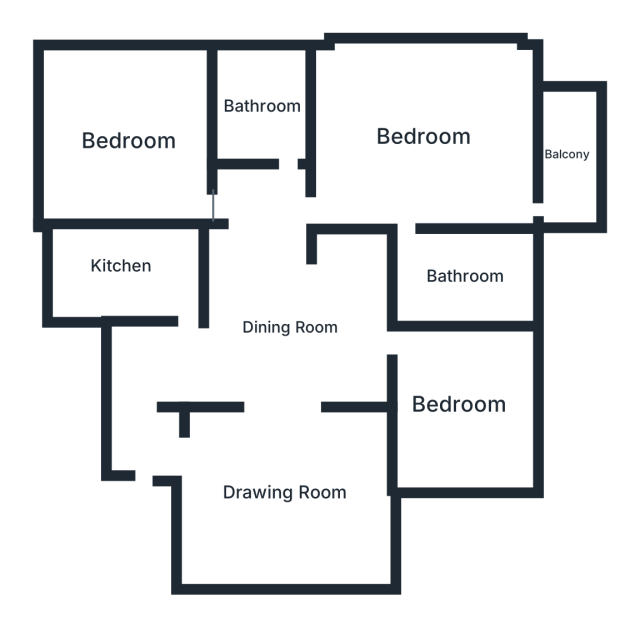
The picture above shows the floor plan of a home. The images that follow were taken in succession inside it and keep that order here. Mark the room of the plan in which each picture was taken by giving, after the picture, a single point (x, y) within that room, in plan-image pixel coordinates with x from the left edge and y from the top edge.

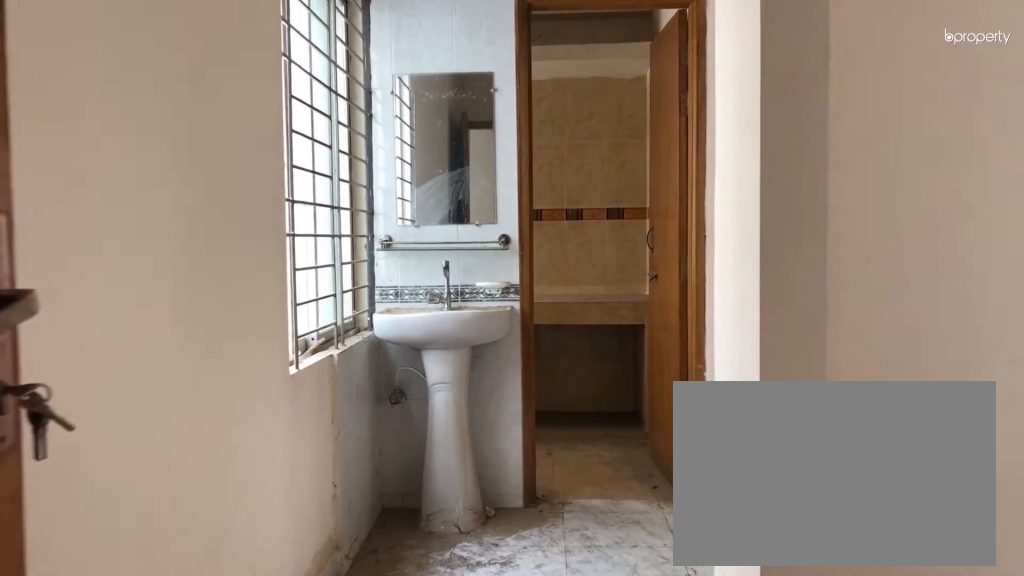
(147, 385)
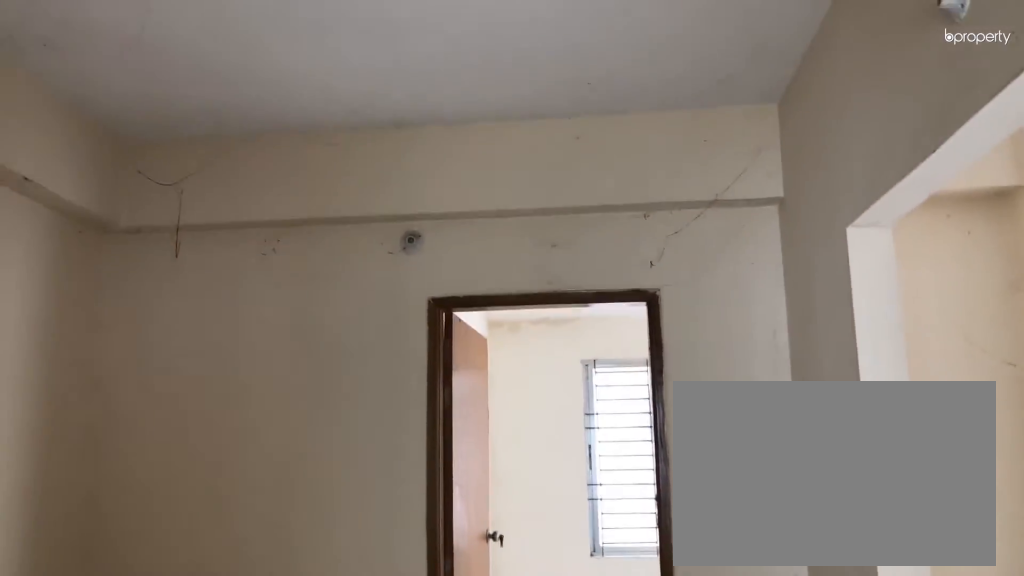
(290, 328)
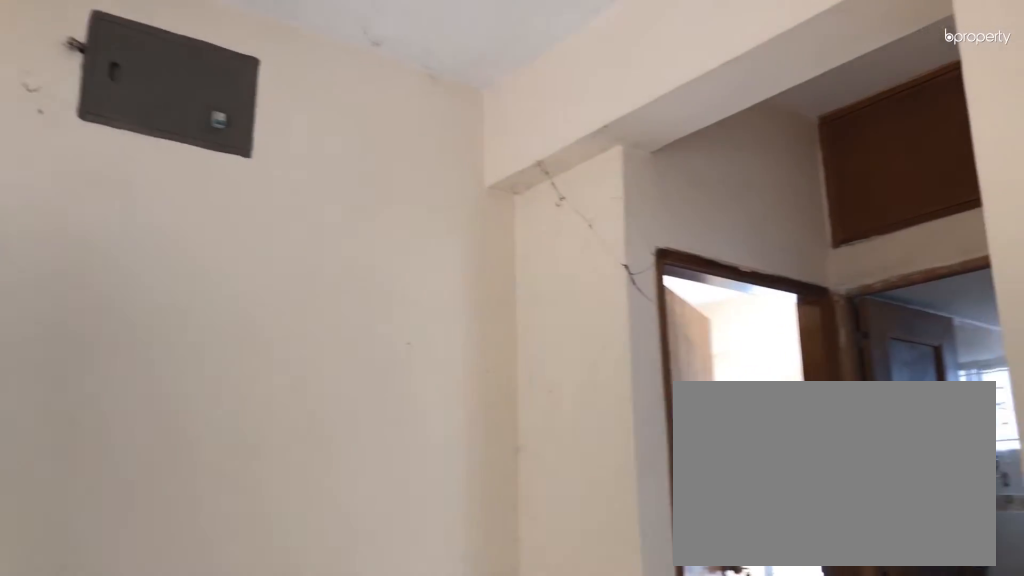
(290, 328)
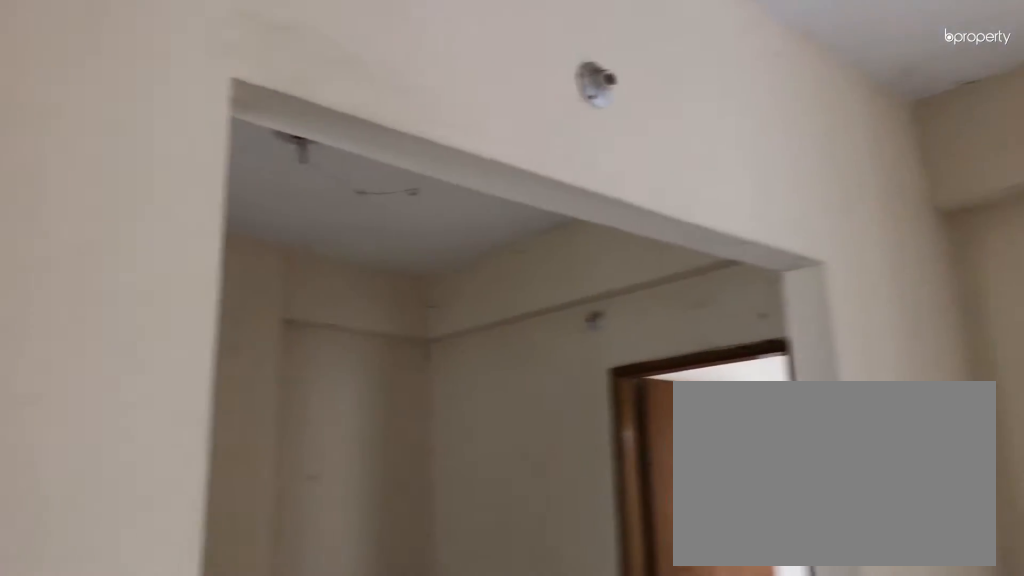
(295, 503)
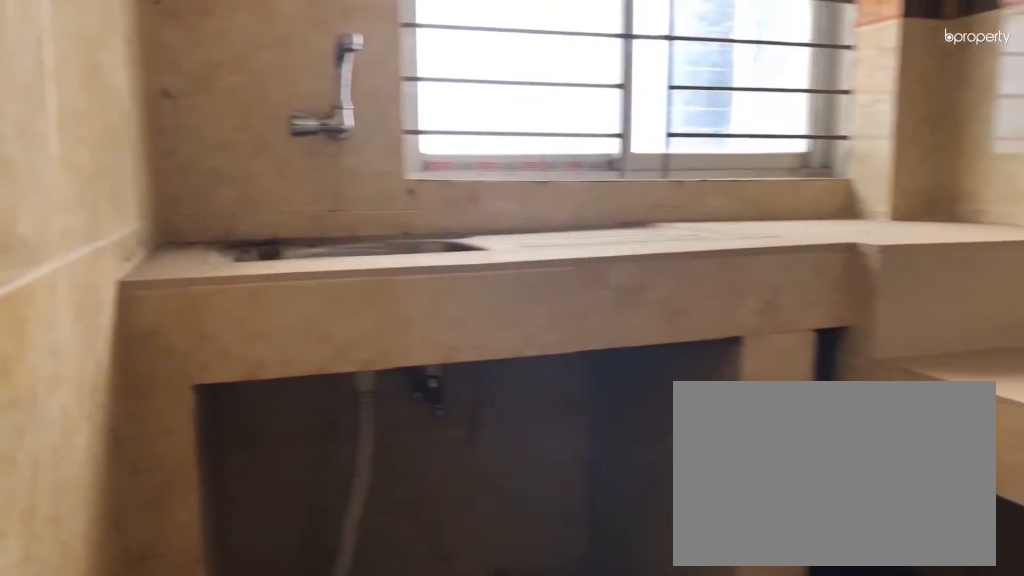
(121, 266)
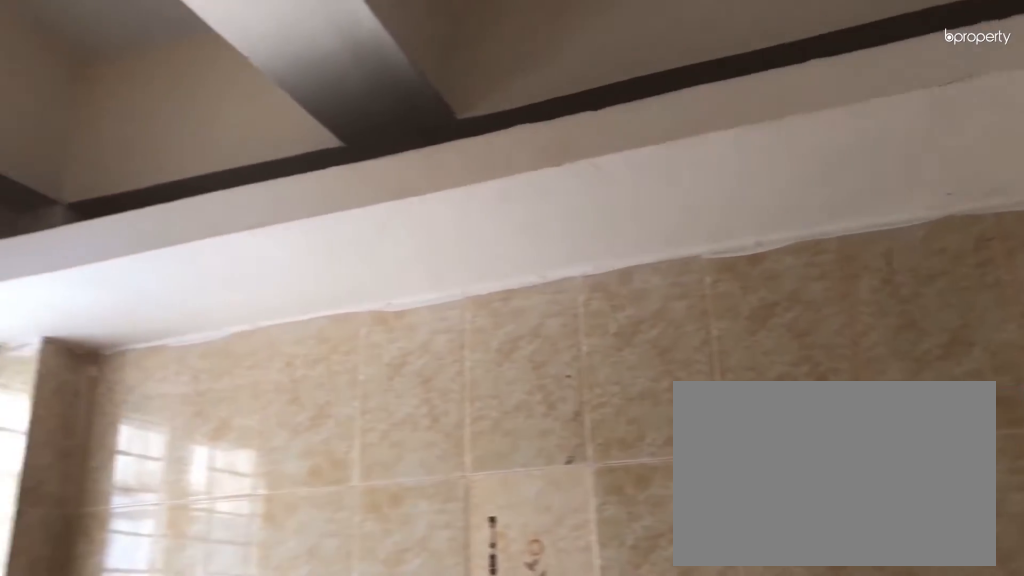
(121, 267)
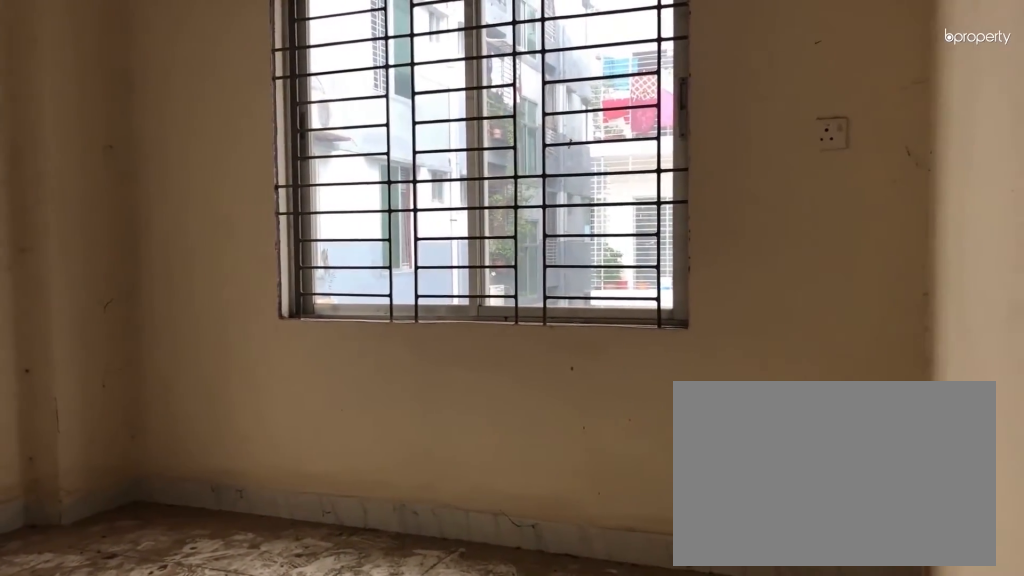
(125, 142)
